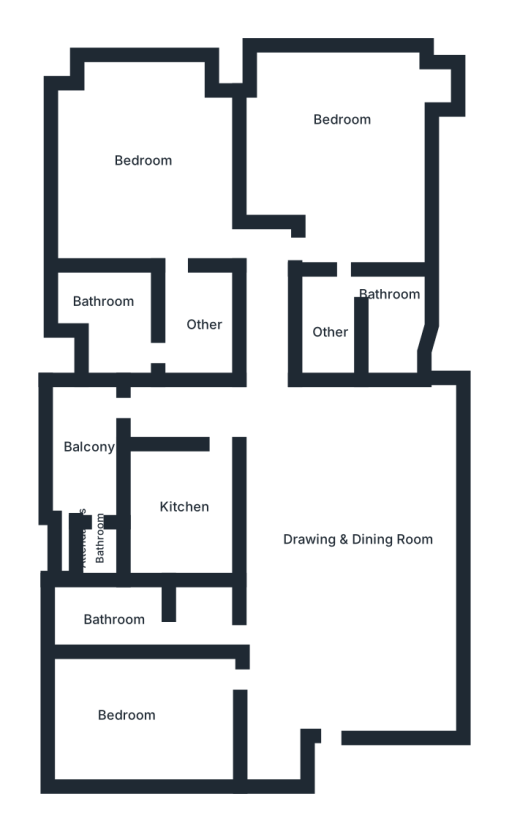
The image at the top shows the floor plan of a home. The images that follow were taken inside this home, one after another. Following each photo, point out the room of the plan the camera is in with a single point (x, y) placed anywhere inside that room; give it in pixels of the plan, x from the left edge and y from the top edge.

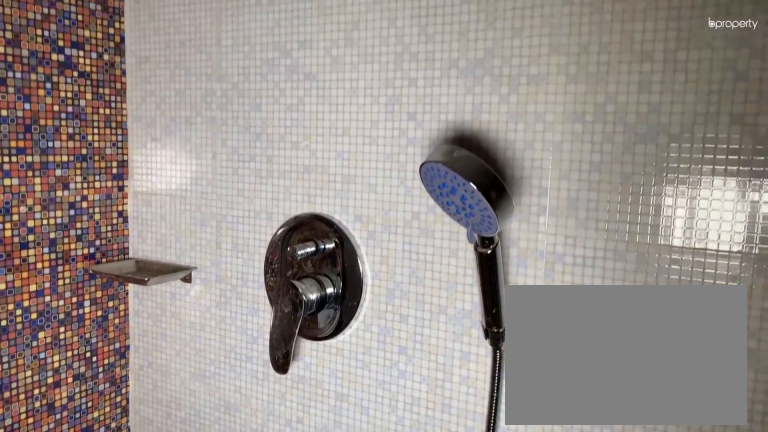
(400, 312)
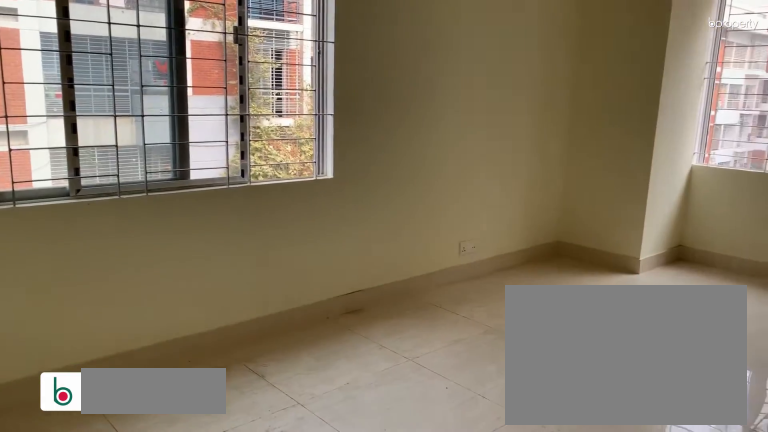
(161, 177)
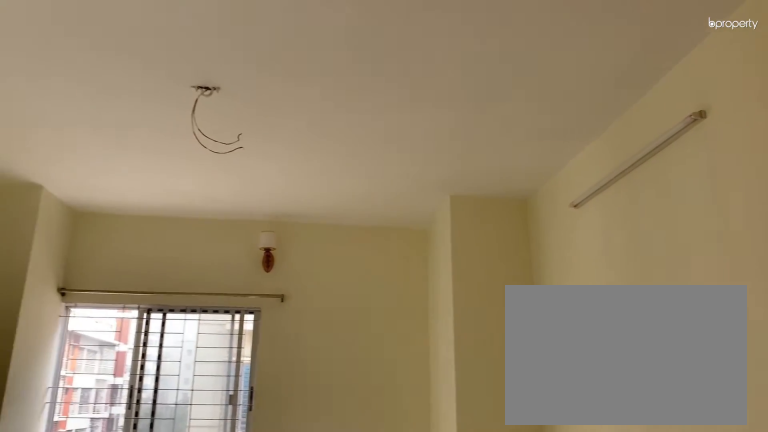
(161, 177)
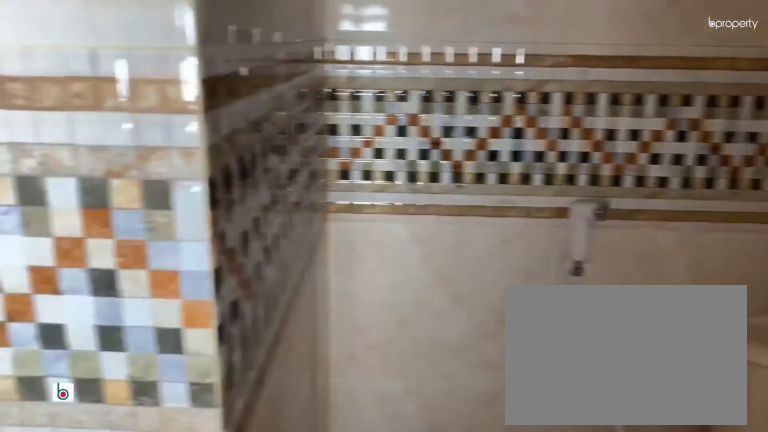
(115, 316)
